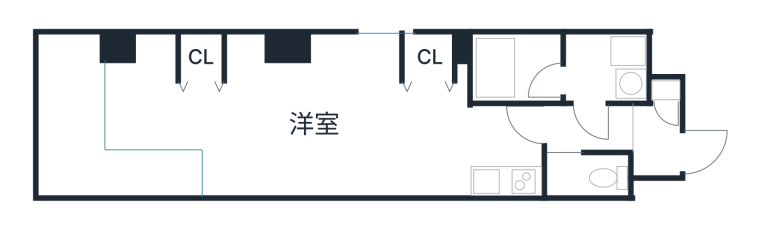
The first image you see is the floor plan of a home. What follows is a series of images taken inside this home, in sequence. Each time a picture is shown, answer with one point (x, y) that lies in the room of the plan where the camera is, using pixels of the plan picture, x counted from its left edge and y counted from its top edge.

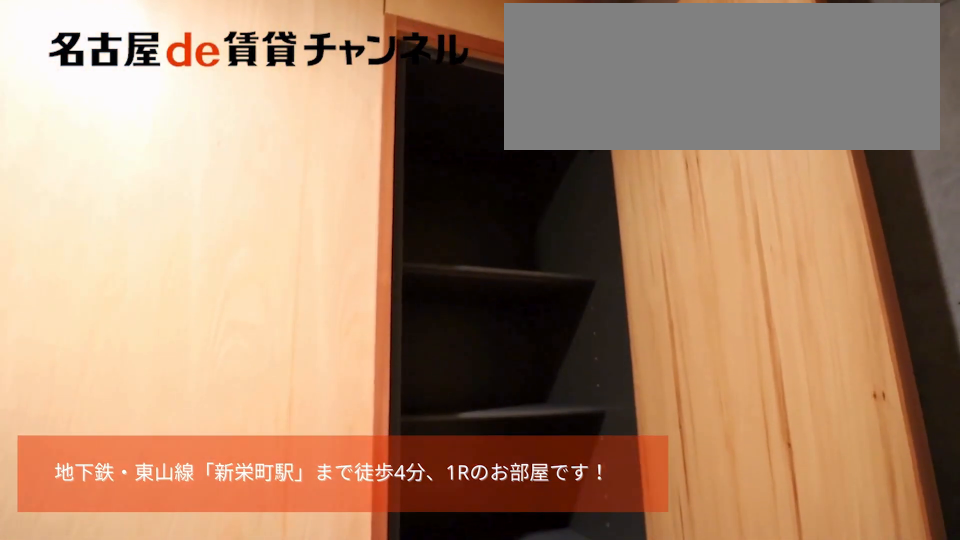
(665, 87)
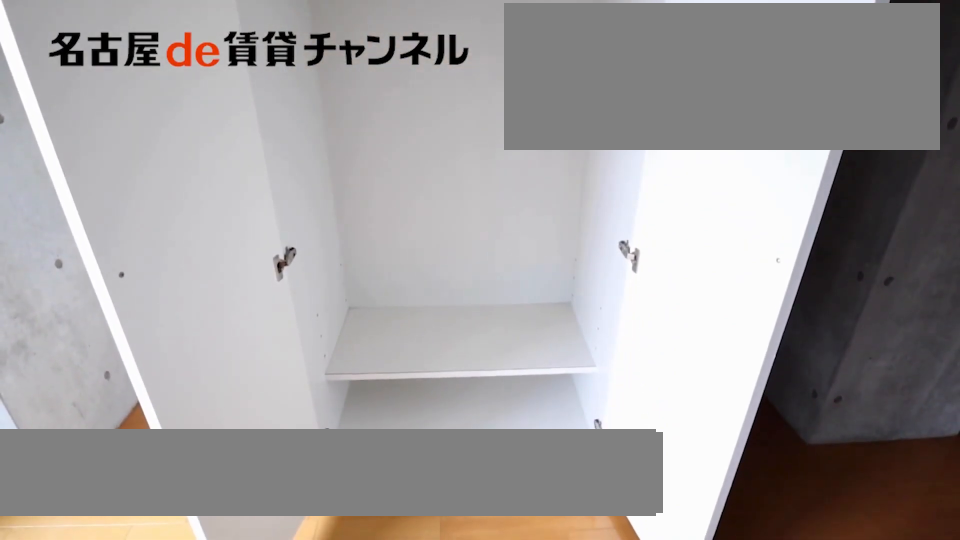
(198, 57)
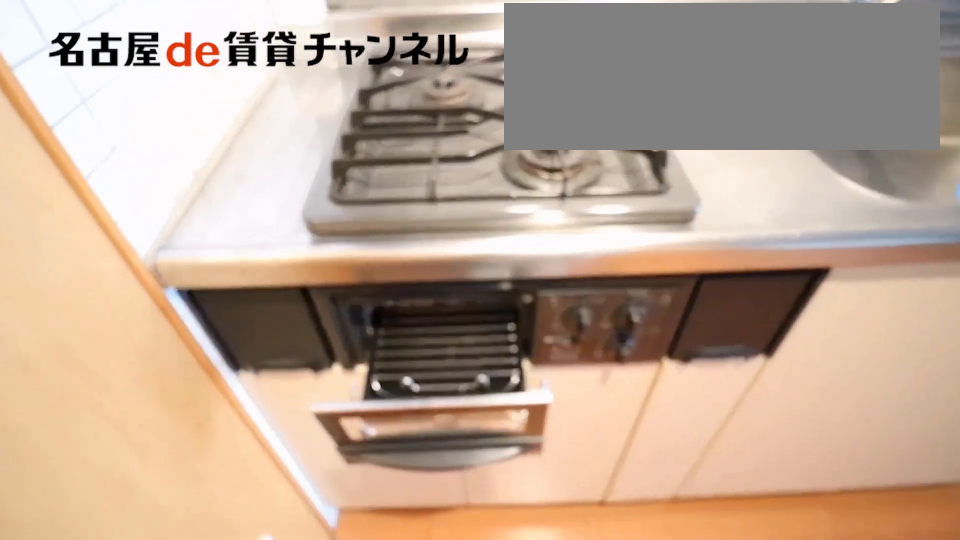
(507, 178)
